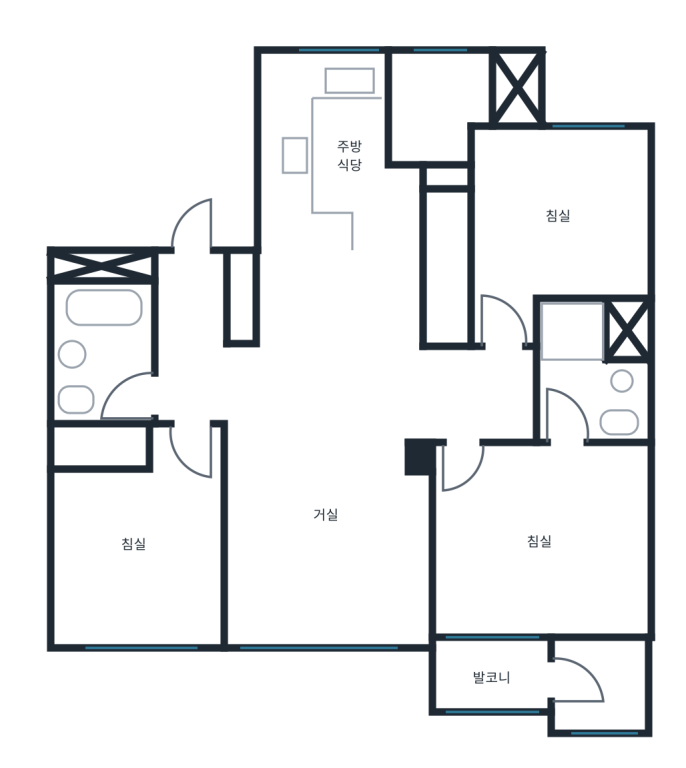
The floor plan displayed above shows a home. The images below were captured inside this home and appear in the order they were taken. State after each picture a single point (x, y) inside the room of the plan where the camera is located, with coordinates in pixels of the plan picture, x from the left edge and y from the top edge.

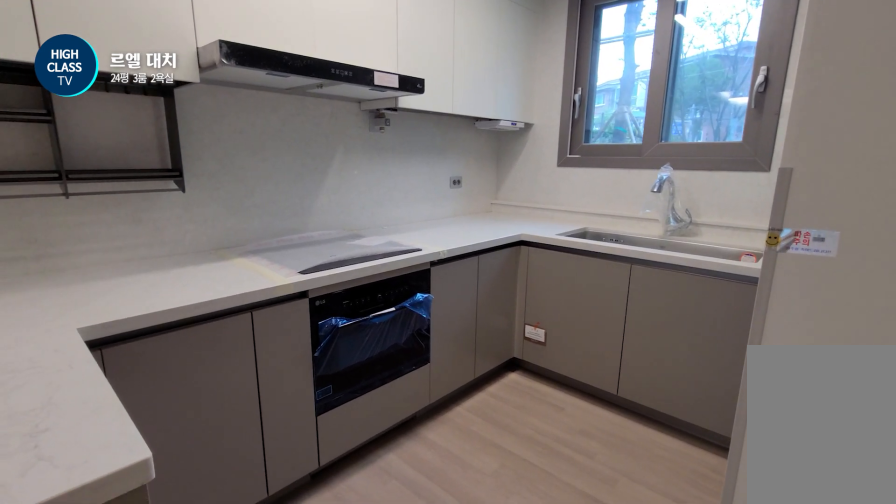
(350, 213)
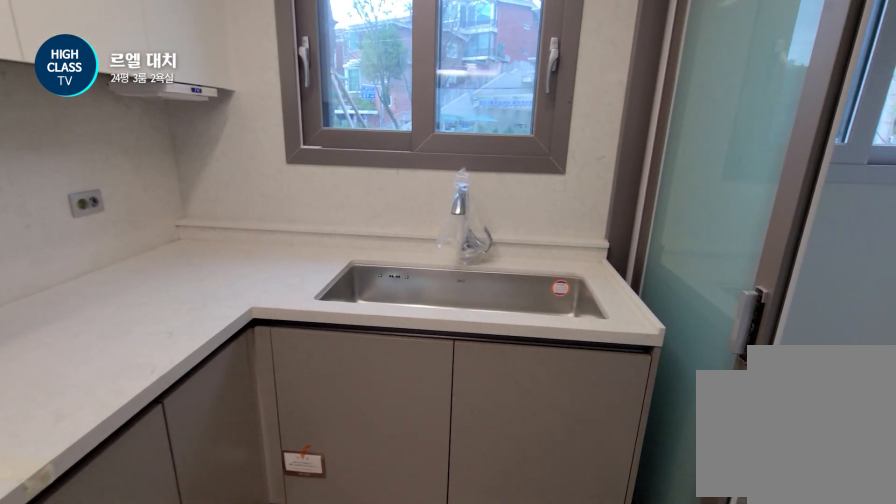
(350, 213)
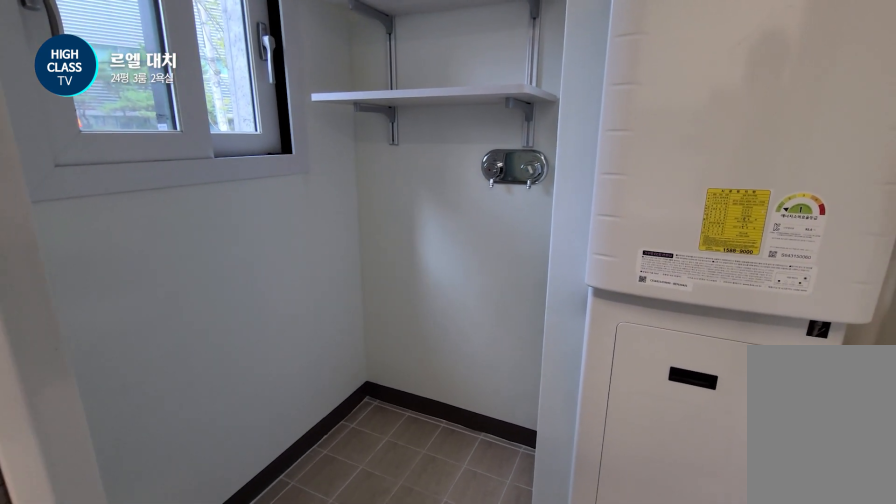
(438, 97)
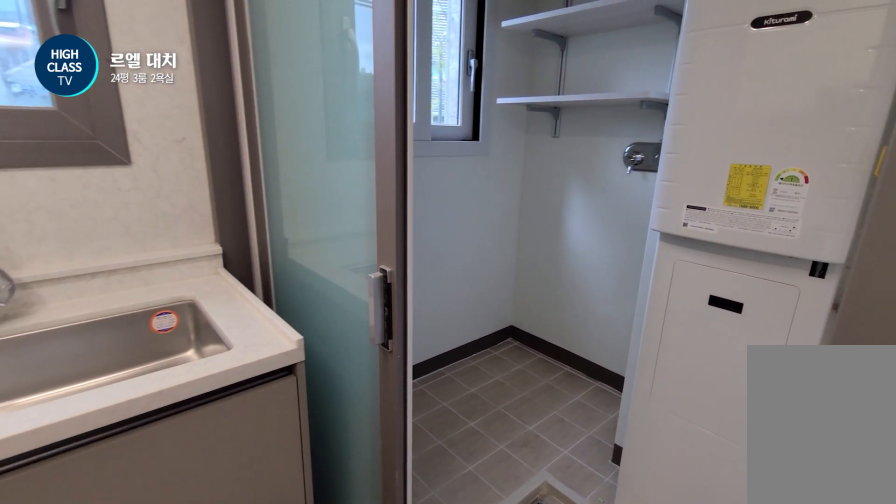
(351, 236)
